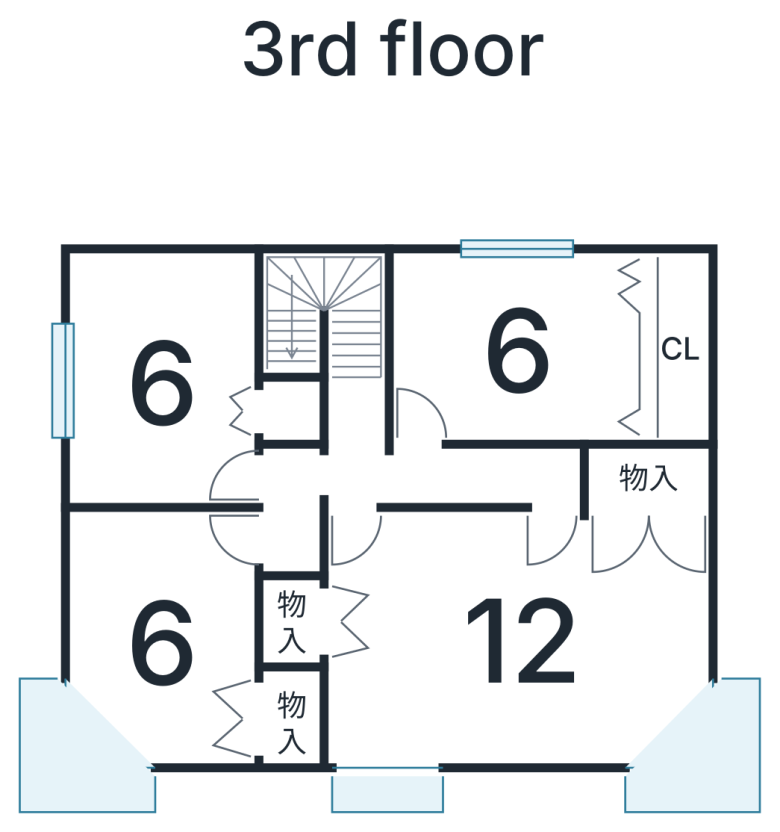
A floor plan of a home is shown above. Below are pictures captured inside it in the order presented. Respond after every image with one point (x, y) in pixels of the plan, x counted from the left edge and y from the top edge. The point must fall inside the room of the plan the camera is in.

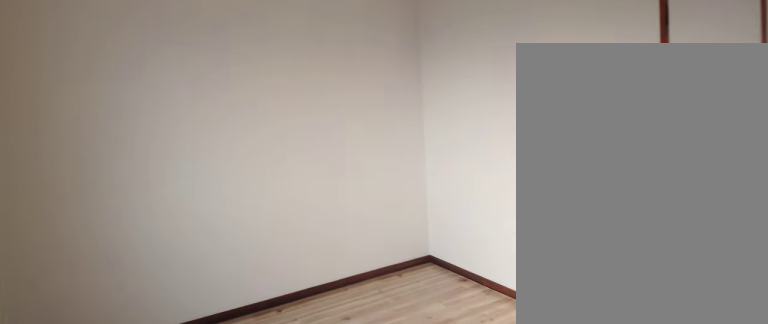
(172, 392)
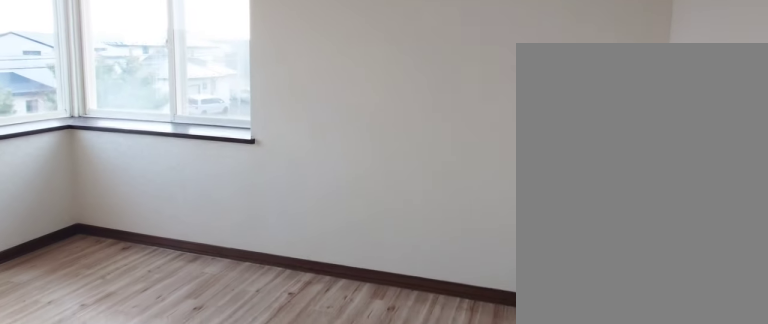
(171, 645)
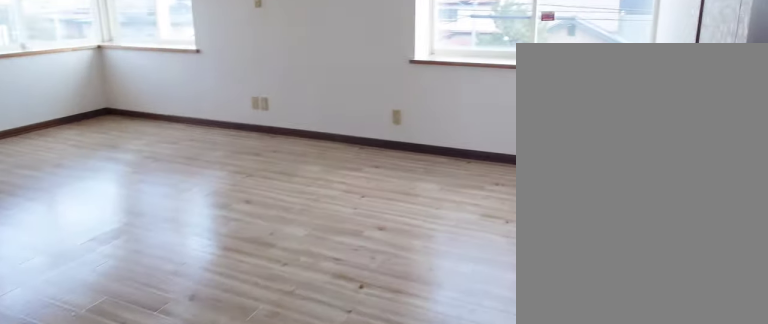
(515, 648)
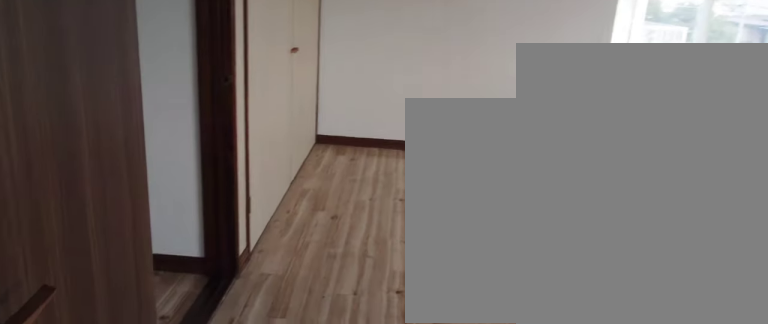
(515, 648)
